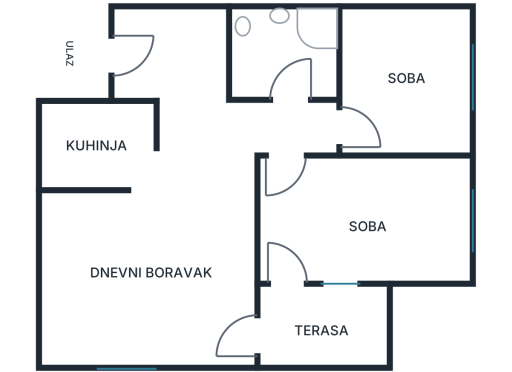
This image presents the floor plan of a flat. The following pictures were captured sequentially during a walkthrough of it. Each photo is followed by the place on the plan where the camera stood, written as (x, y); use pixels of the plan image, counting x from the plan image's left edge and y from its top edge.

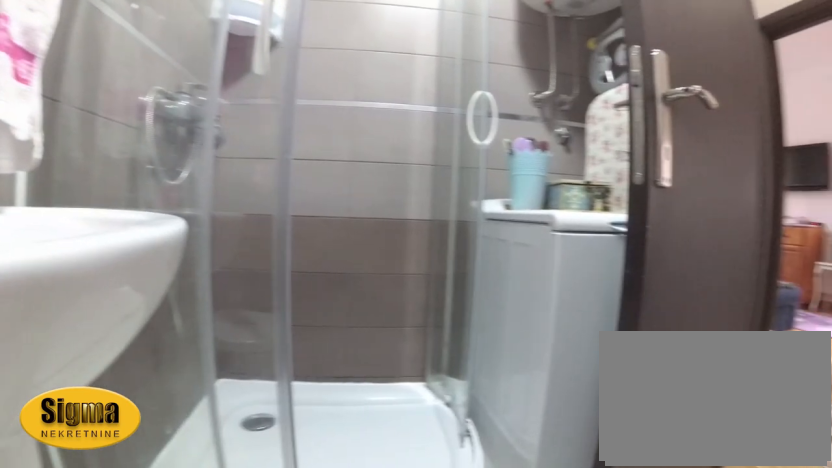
(250, 49)
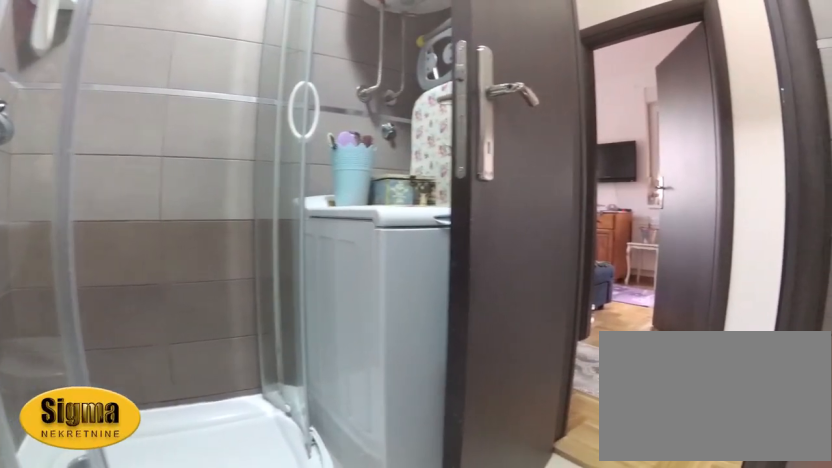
(263, 39)
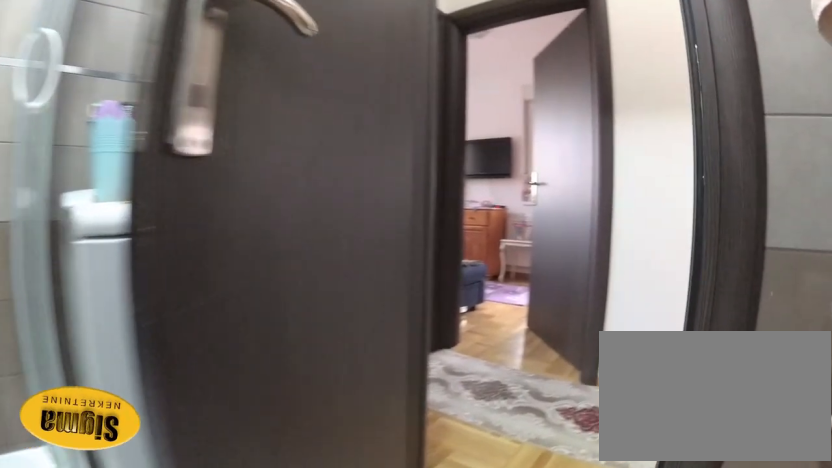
(275, 44)
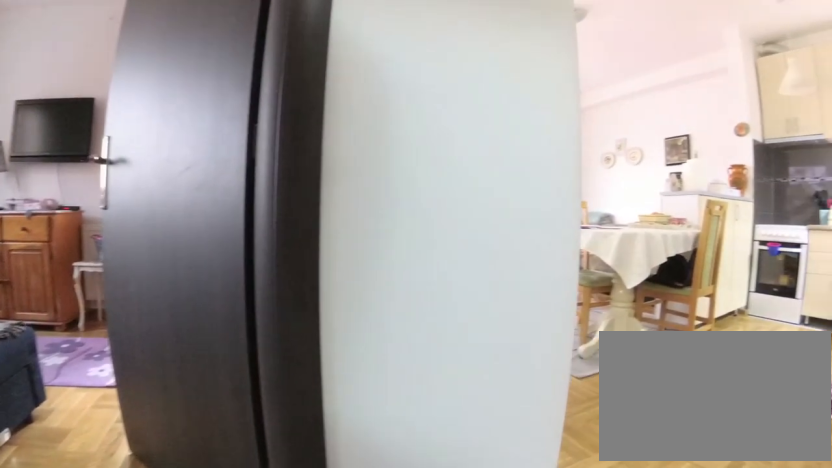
(297, 111)
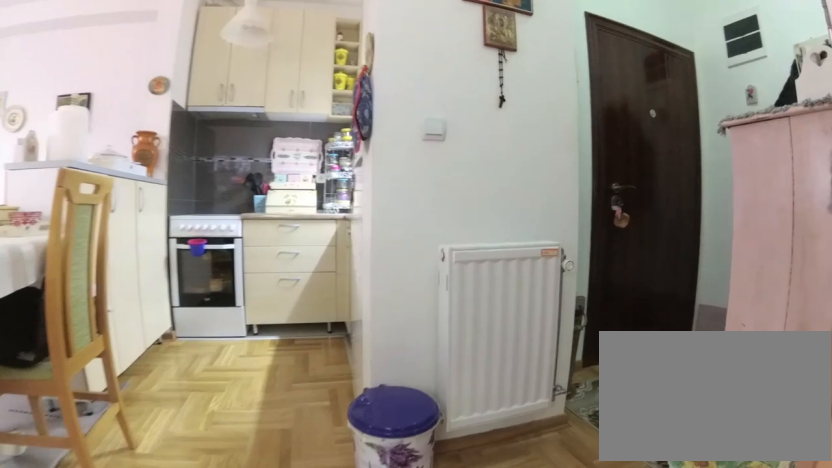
(231, 130)
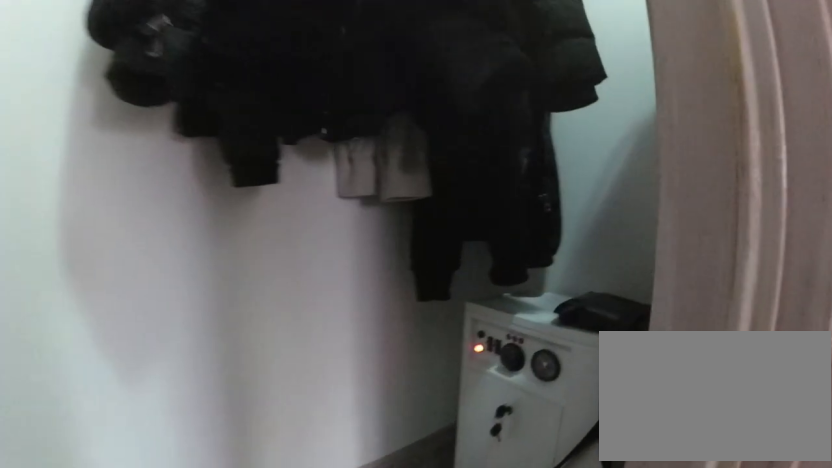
(198, 65)
